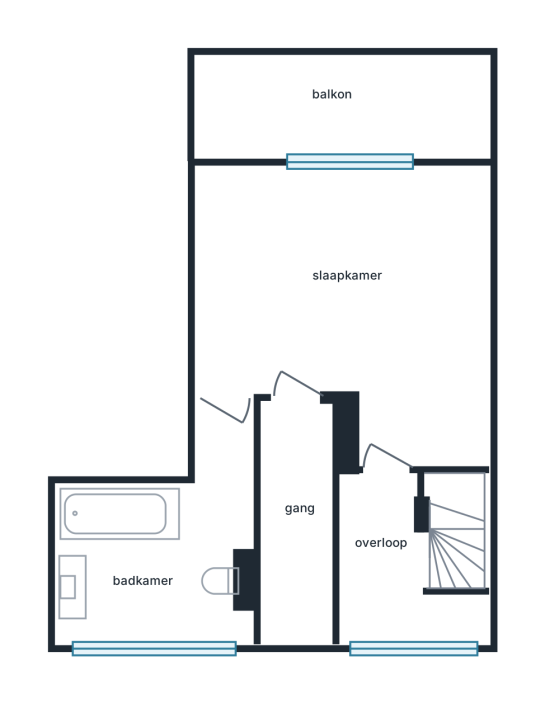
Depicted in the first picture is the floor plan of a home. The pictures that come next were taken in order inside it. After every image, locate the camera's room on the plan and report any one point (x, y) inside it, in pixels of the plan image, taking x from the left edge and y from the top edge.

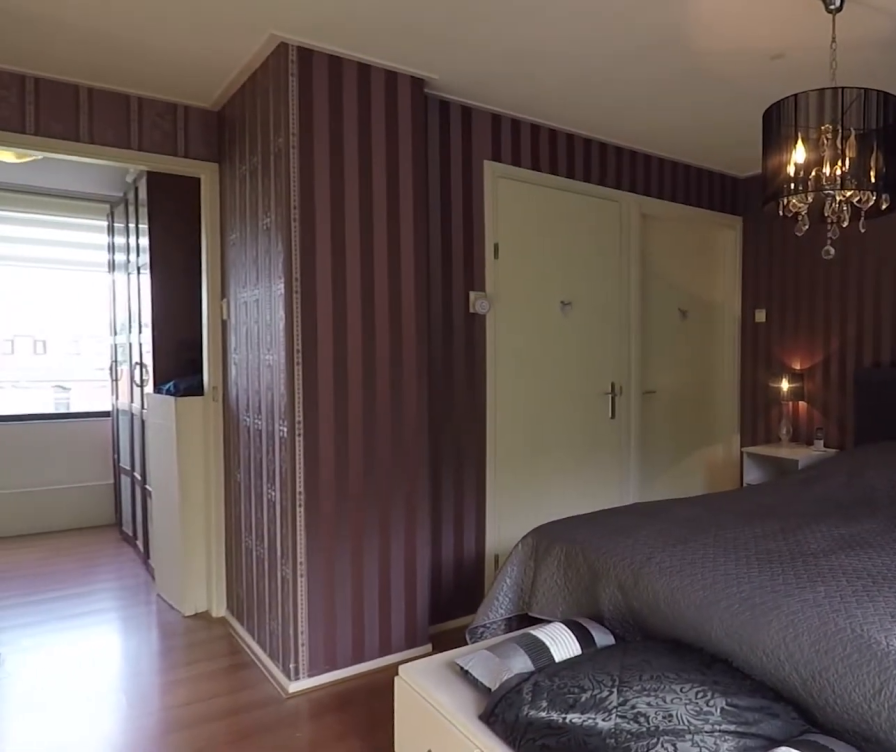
(327, 282)
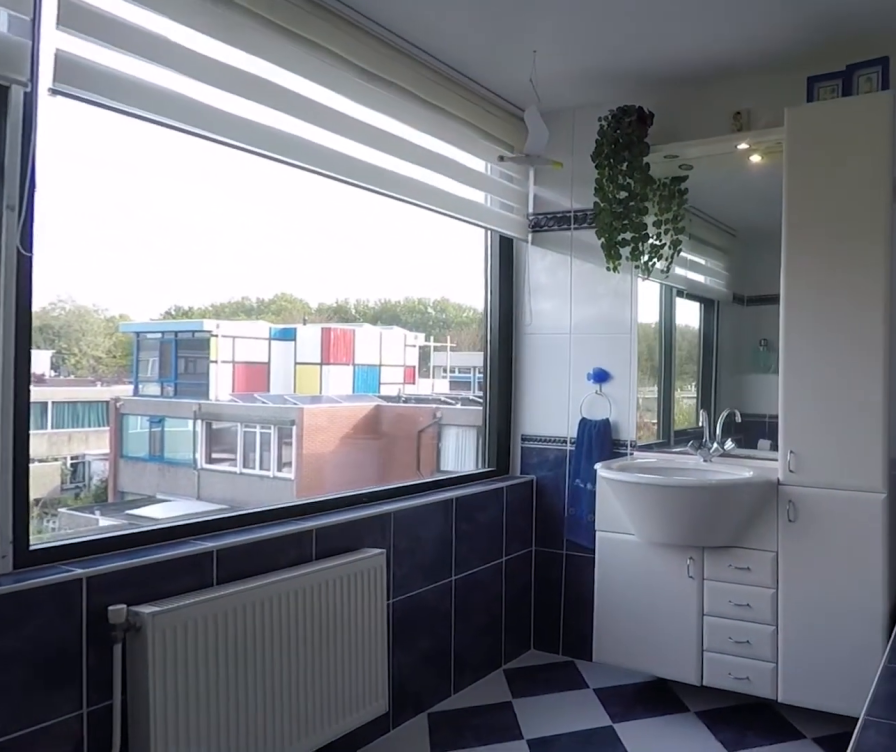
(226, 442)
